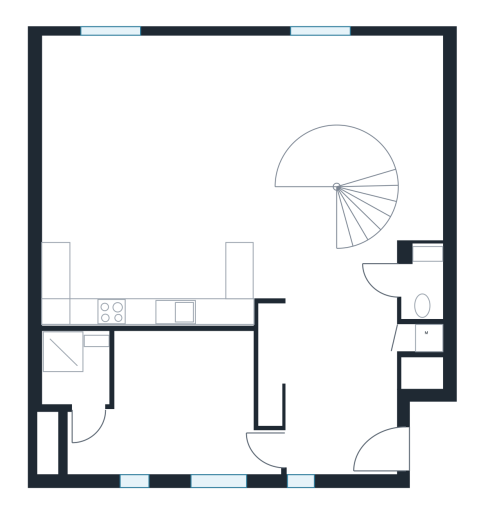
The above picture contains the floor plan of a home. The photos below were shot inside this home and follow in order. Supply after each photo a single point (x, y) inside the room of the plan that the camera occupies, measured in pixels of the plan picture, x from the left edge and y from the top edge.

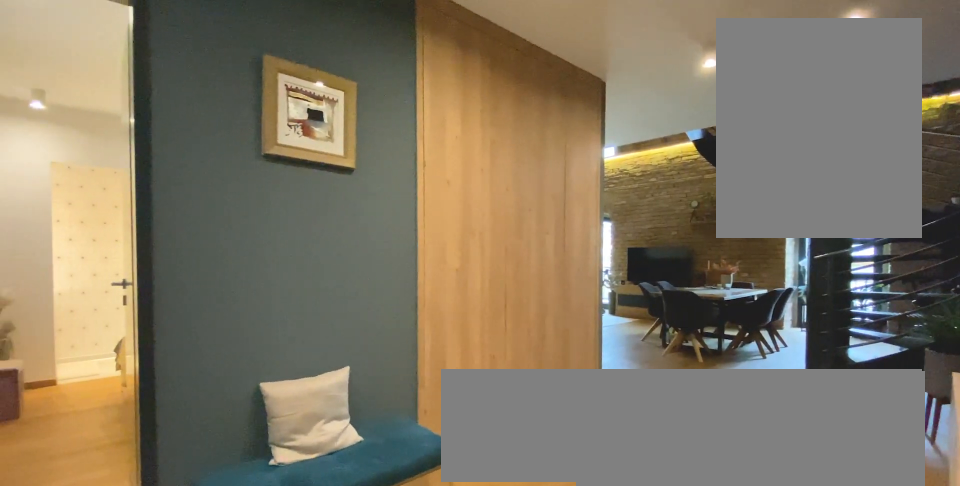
(344, 394)
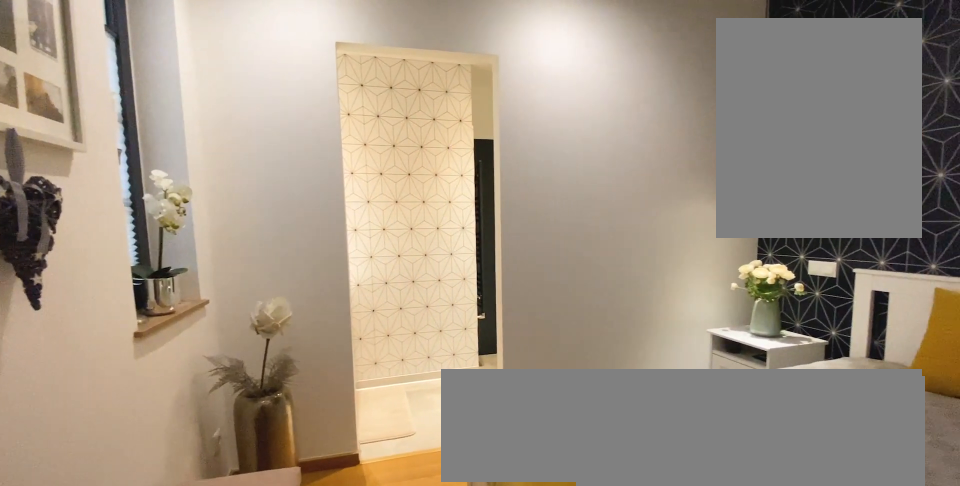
(179, 394)
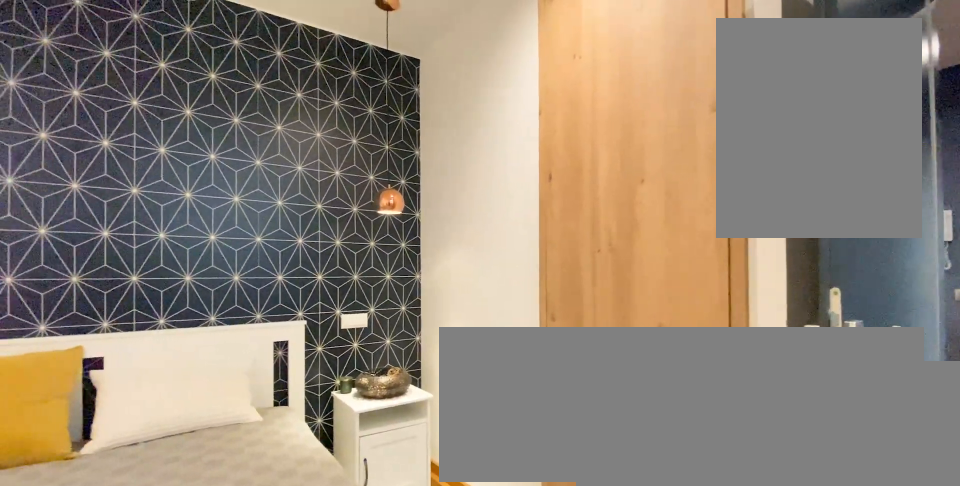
(179, 394)
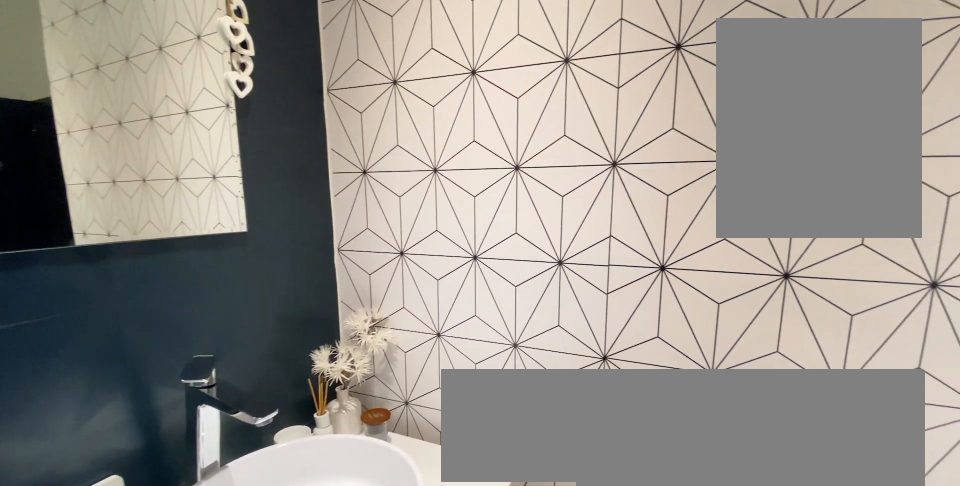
(81, 394)
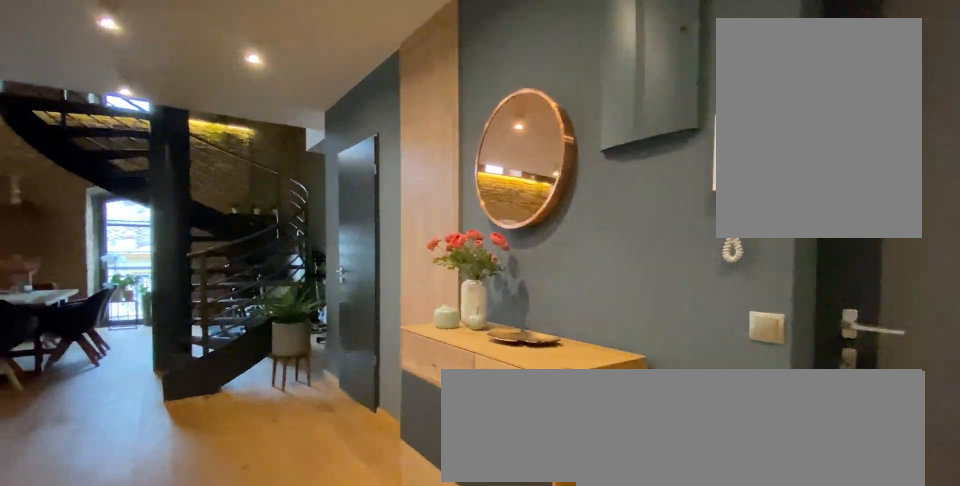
(344, 394)
